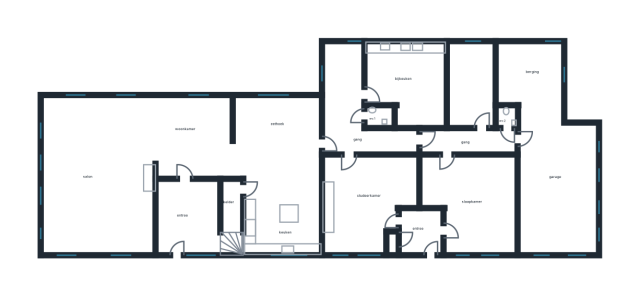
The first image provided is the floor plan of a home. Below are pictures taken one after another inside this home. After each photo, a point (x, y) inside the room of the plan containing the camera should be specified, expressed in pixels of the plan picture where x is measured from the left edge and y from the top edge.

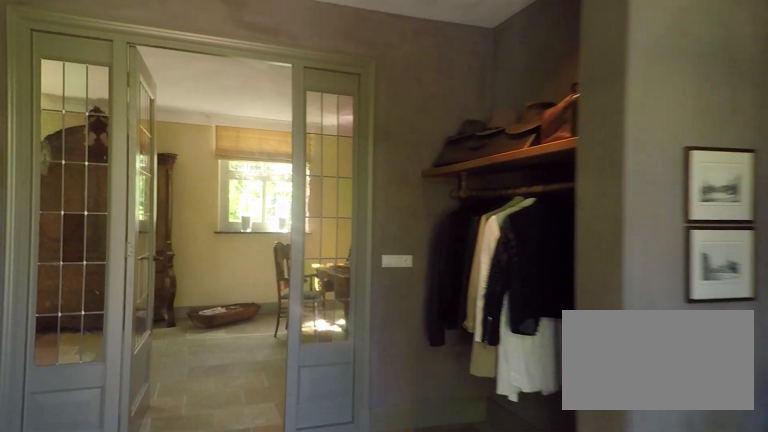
(189, 217)
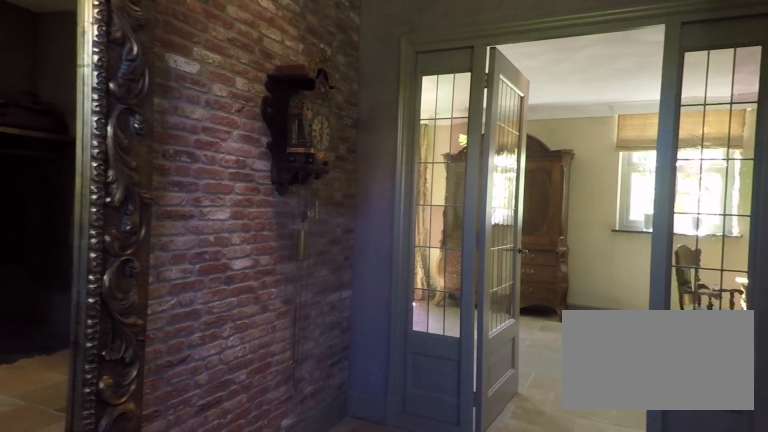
(189, 217)
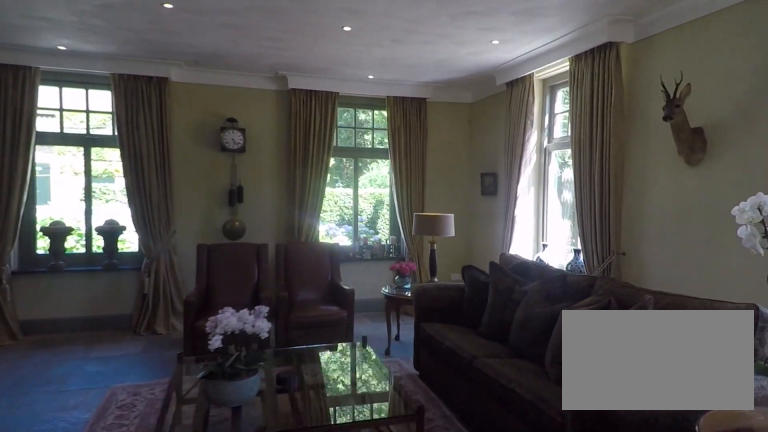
(127, 165)
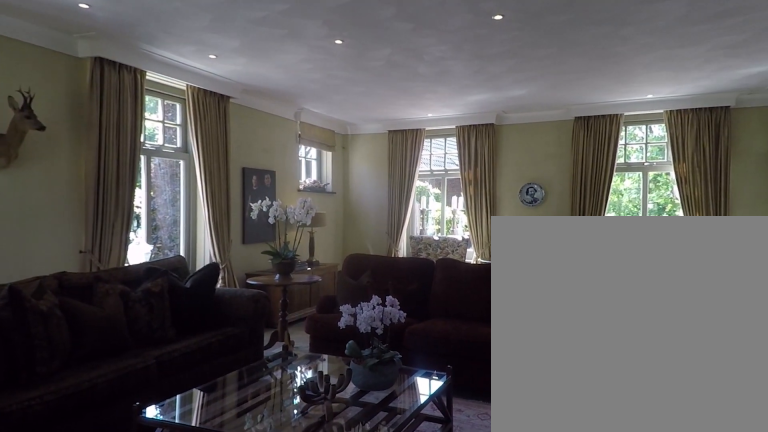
(127, 165)
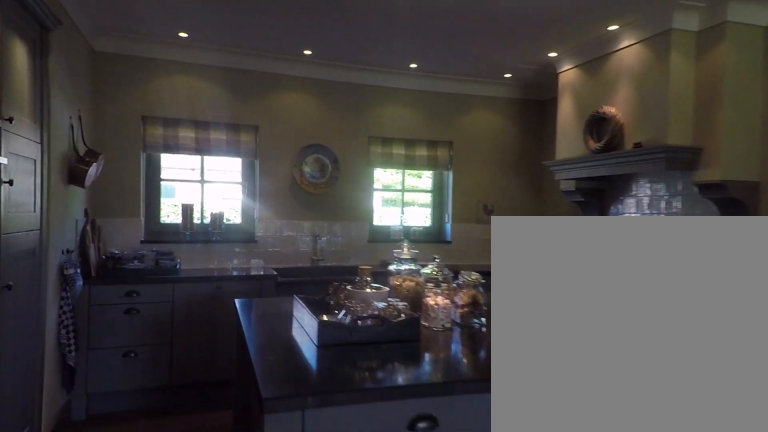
(280, 174)
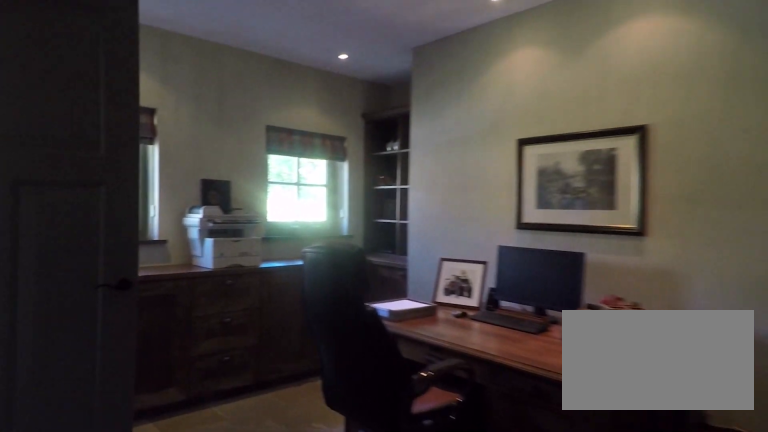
(368, 200)
